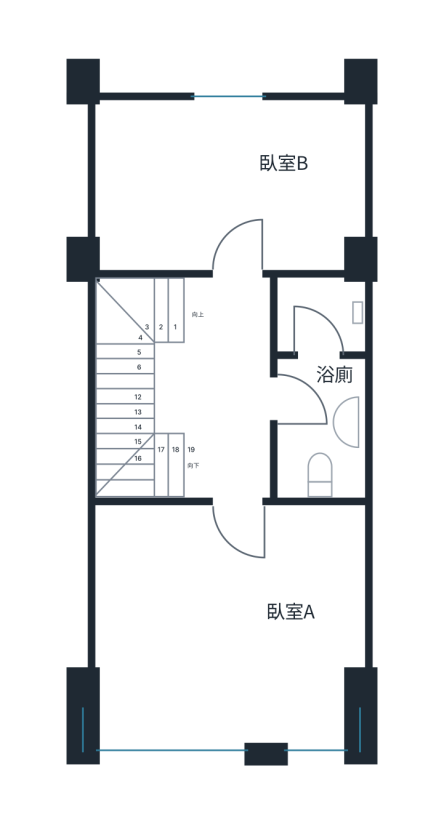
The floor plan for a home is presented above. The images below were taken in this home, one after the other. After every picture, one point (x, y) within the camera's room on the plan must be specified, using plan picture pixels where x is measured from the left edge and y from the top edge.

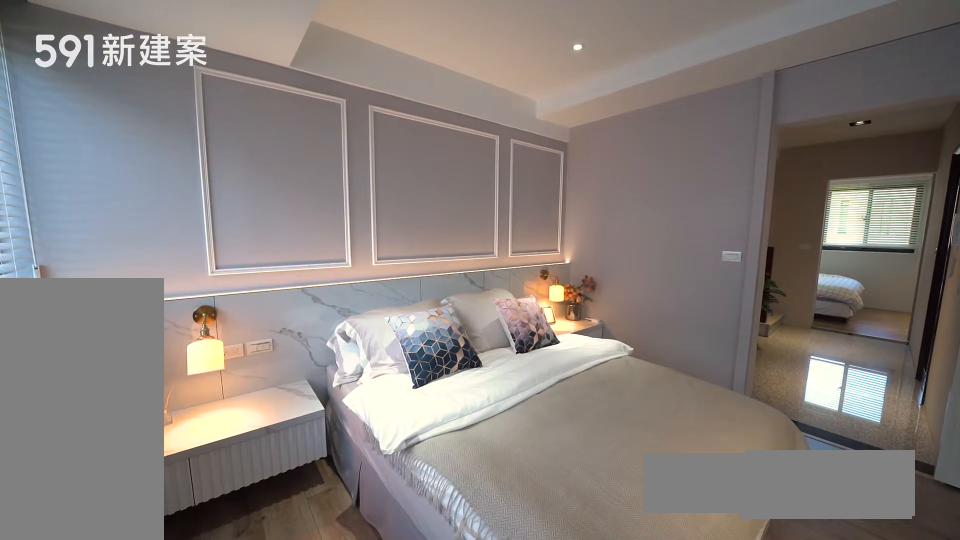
(230, 627)
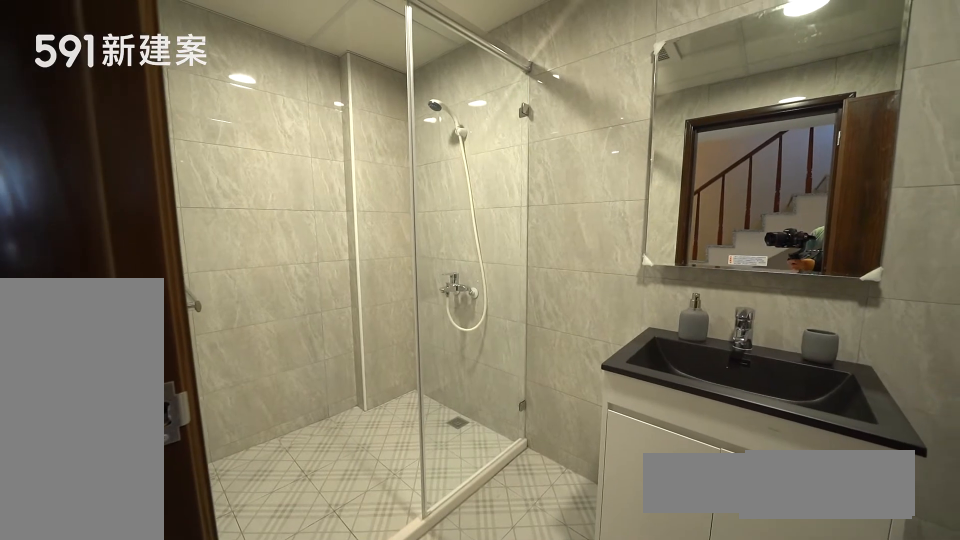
(318, 387)
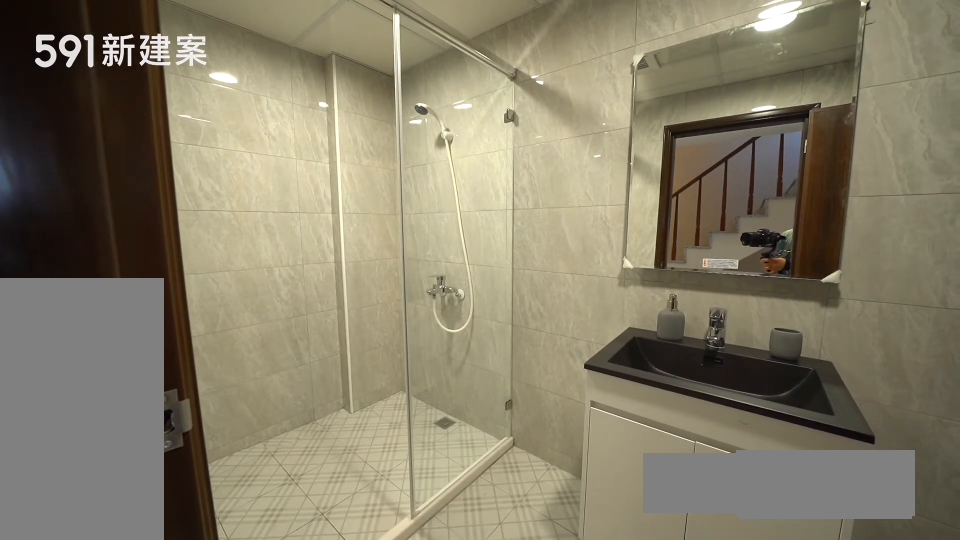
(318, 387)
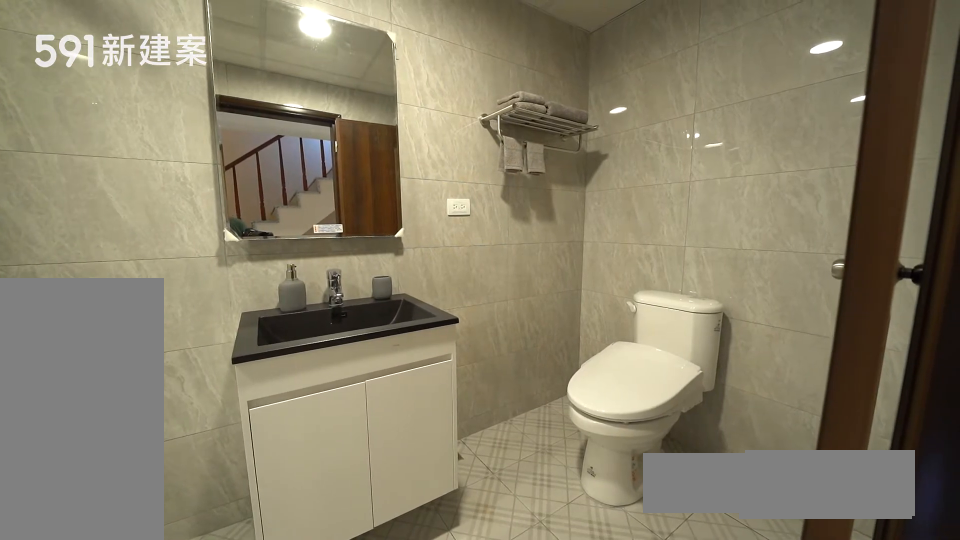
(318, 387)
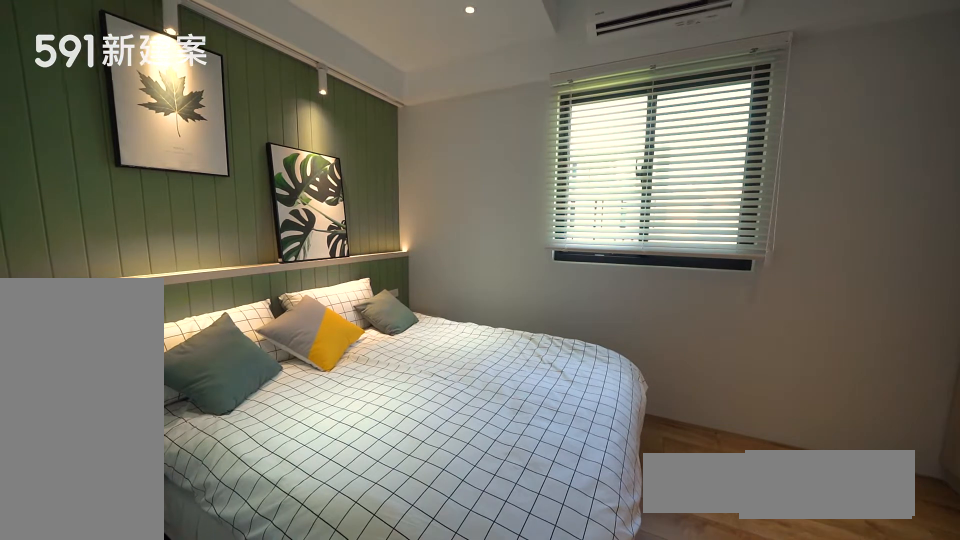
(229, 184)
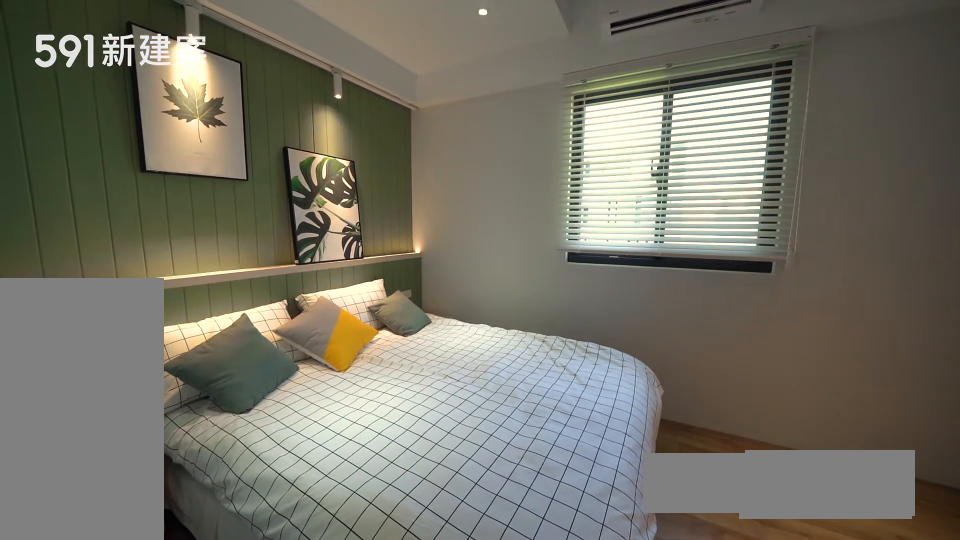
(229, 184)
